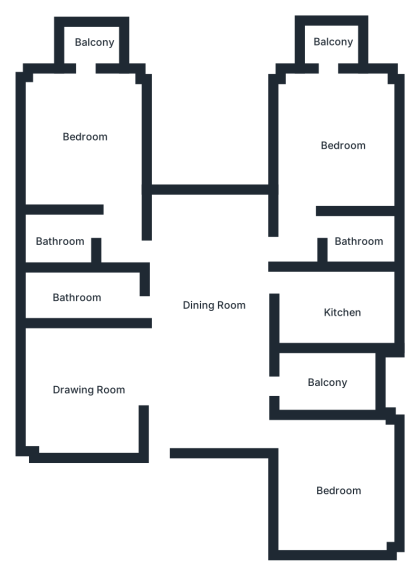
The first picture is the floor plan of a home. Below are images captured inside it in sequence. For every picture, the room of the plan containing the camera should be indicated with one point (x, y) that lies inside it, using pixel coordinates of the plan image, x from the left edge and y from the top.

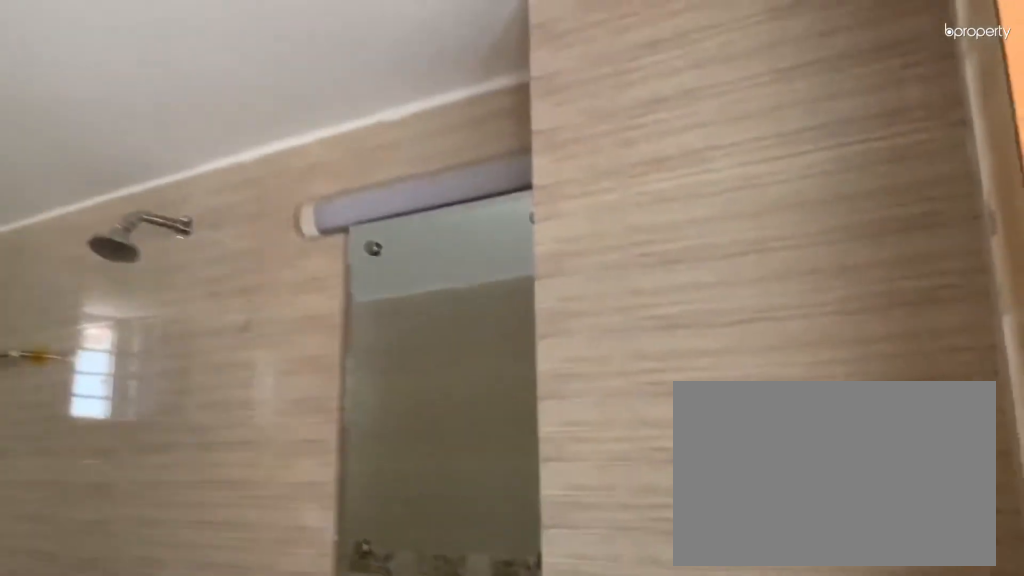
(75, 295)
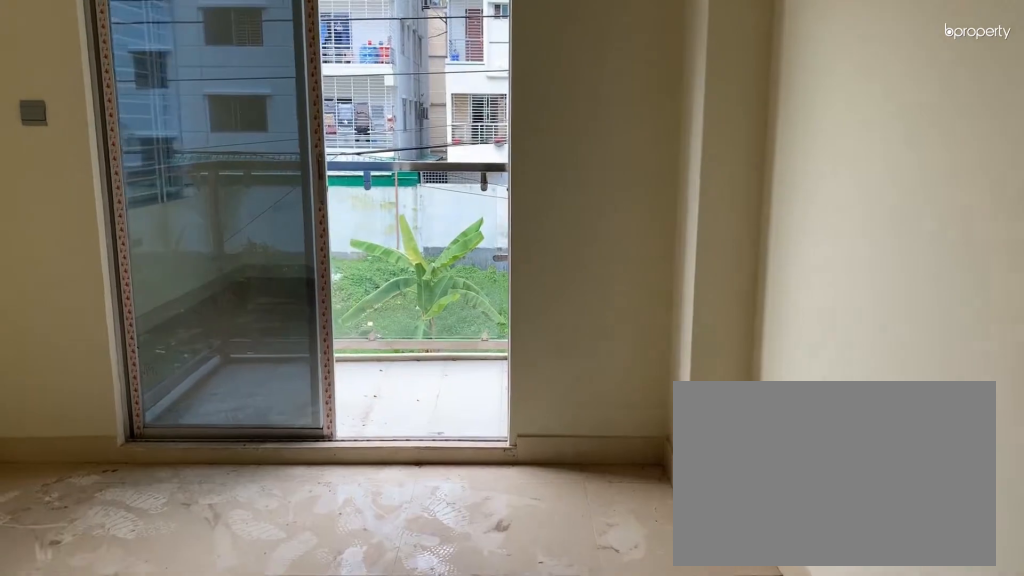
(76, 140)
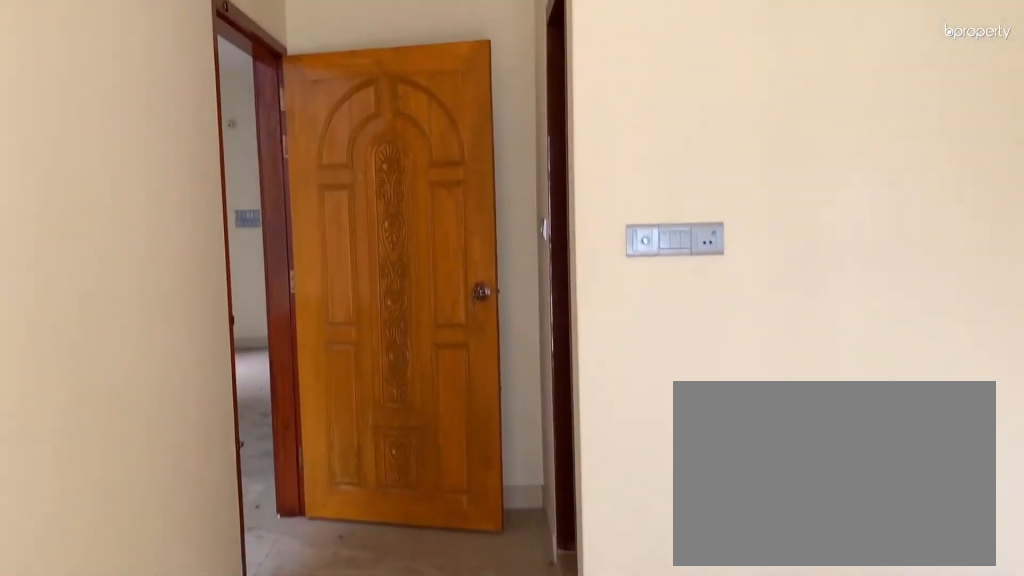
(76, 140)
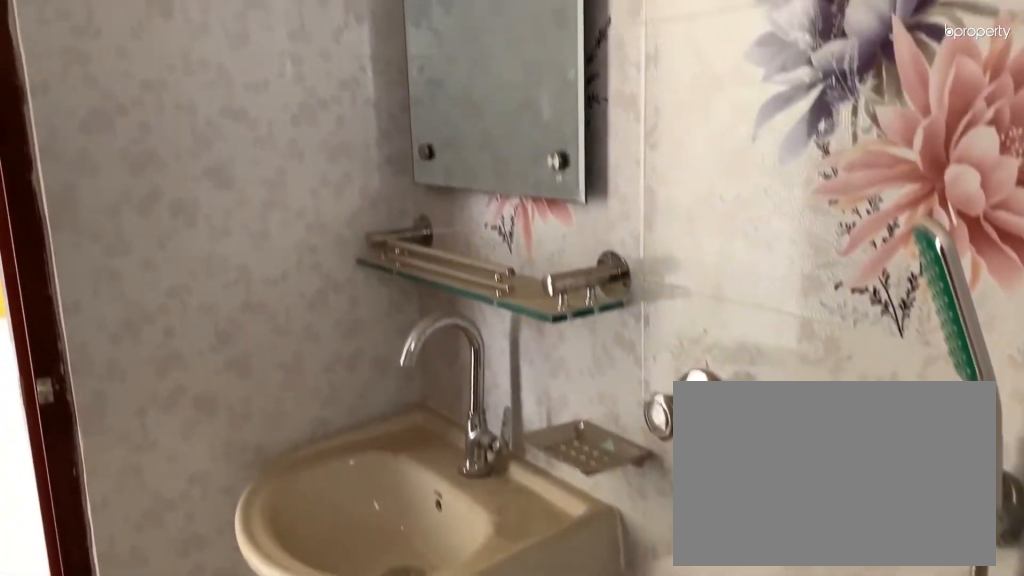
(58, 244)
